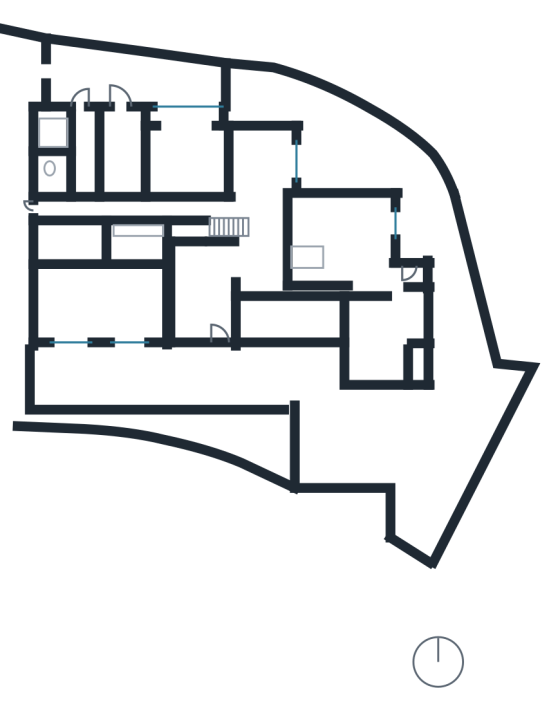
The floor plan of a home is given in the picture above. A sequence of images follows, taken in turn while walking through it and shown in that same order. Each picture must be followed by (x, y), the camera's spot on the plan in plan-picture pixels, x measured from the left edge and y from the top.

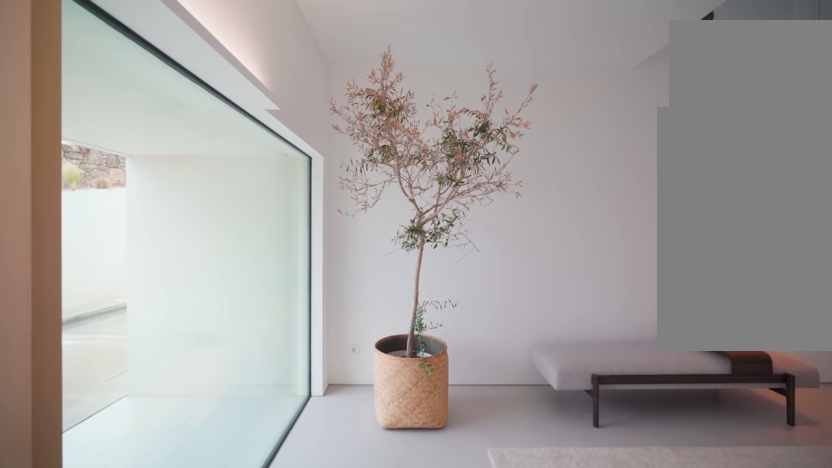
(220, 328)
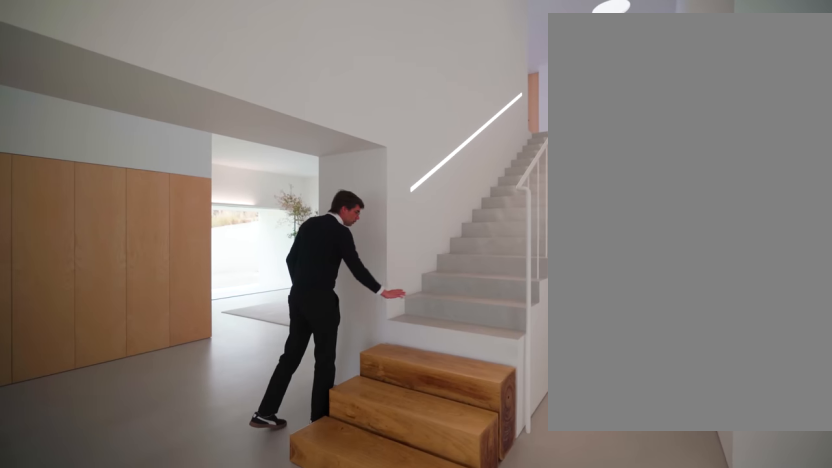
(280, 211)
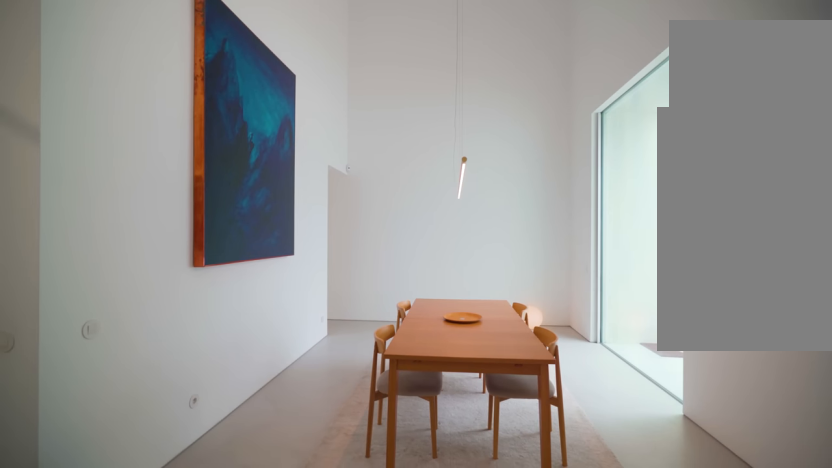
(273, 224)
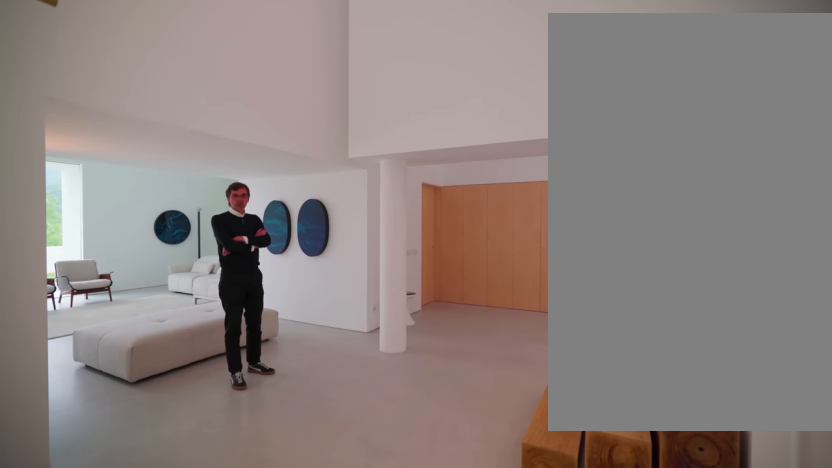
(257, 202)
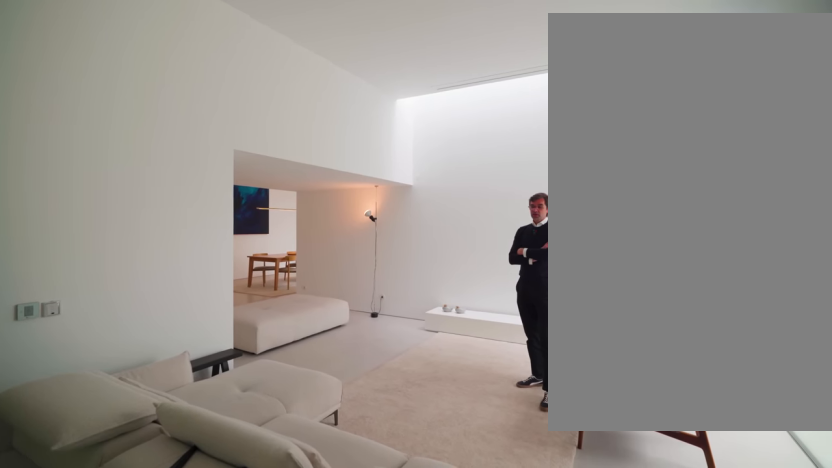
(359, 284)
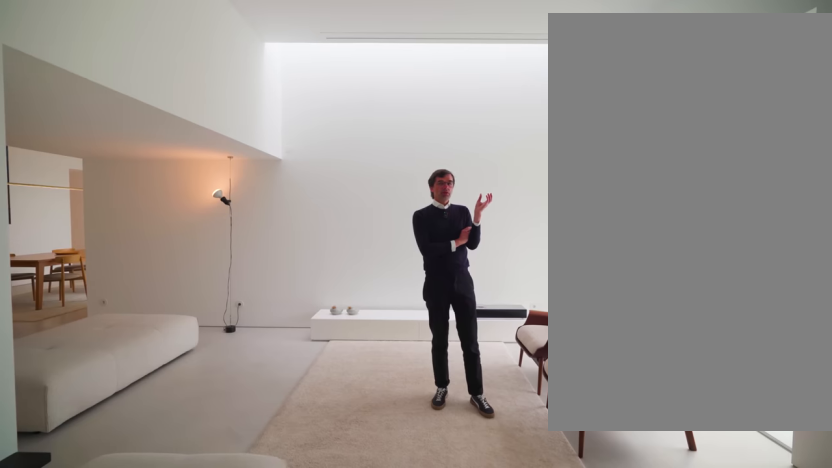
(363, 249)
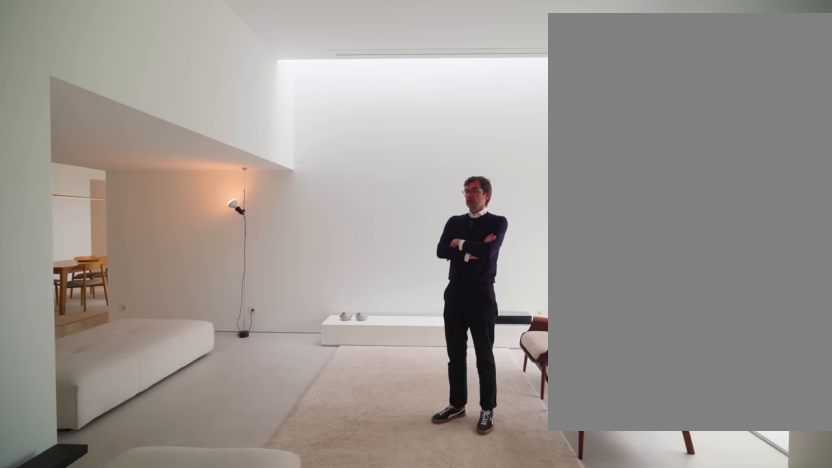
(363, 249)
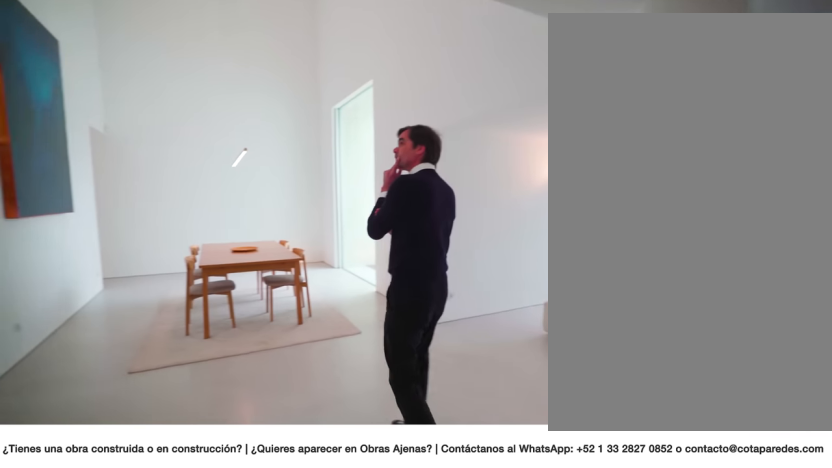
(274, 267)
